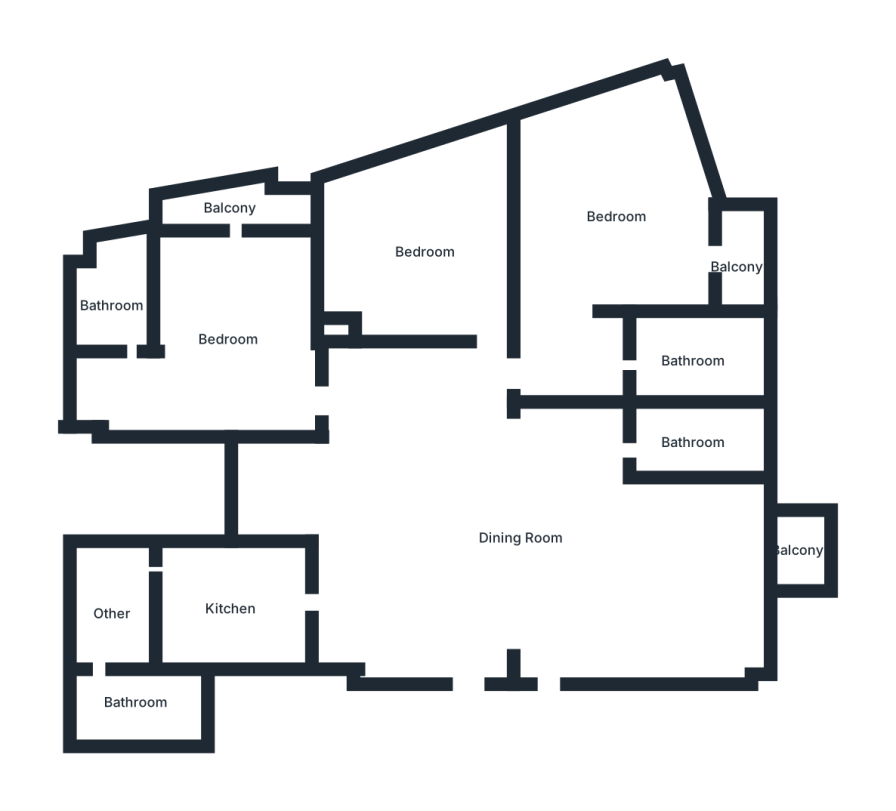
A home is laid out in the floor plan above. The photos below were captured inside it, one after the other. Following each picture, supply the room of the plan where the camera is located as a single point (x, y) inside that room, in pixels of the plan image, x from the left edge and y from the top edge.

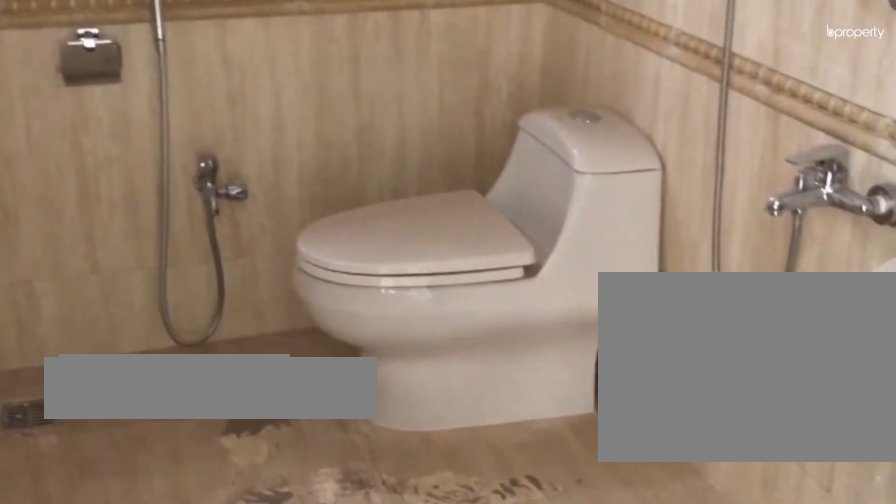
(690, 361)
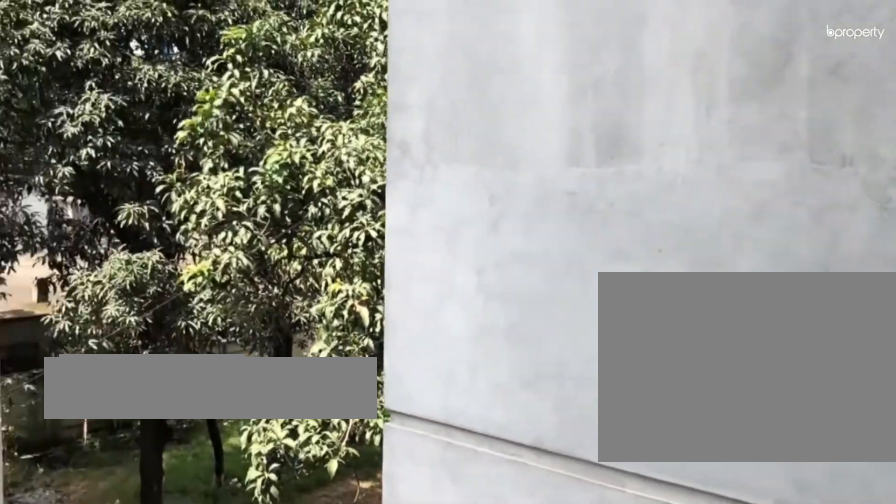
(742, 264)
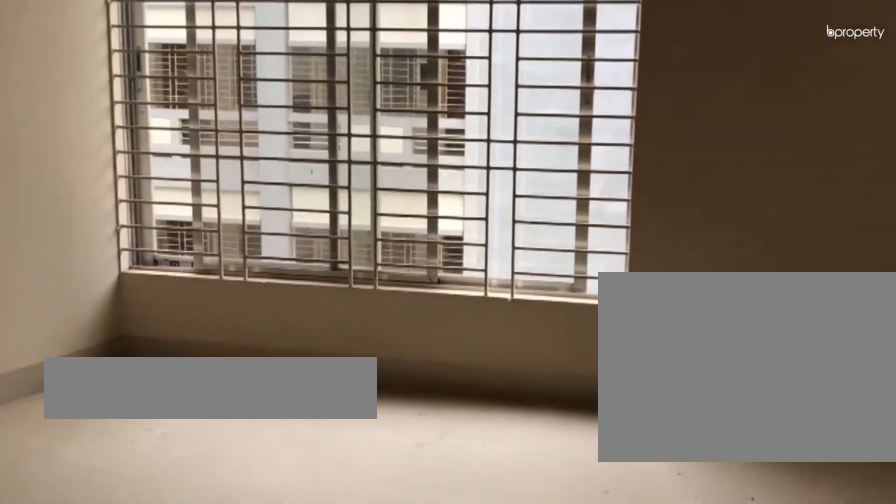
(424, 252)
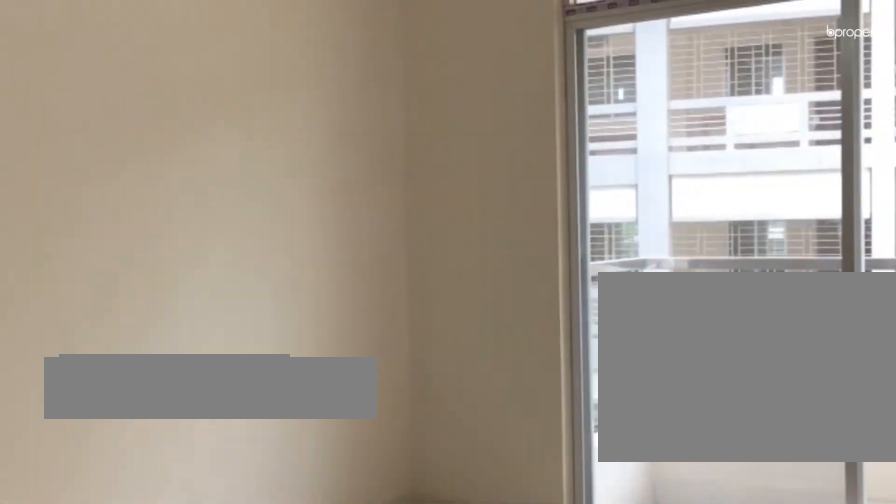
(227, 339)
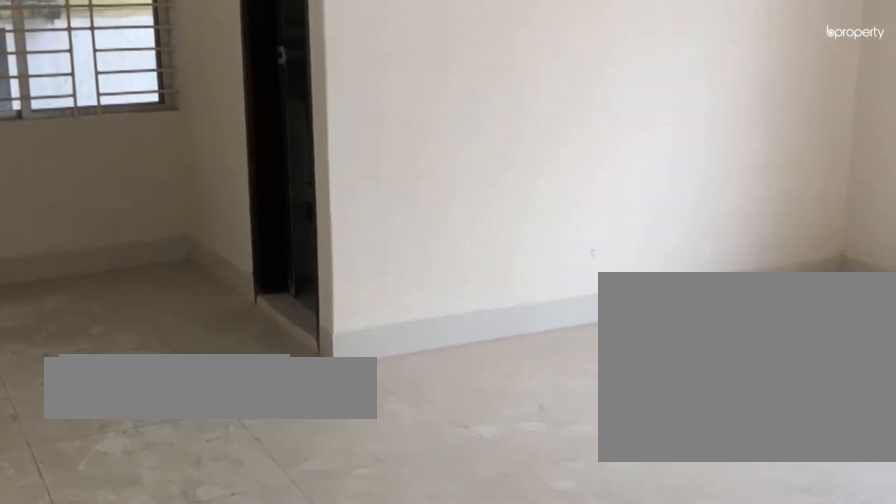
(227, 339)
